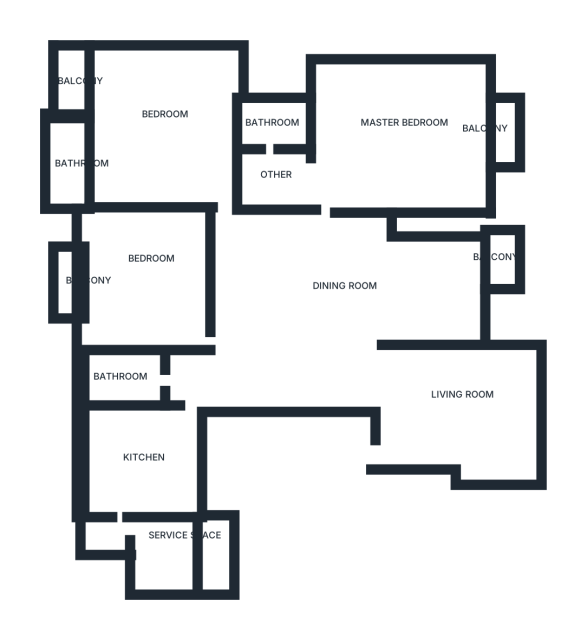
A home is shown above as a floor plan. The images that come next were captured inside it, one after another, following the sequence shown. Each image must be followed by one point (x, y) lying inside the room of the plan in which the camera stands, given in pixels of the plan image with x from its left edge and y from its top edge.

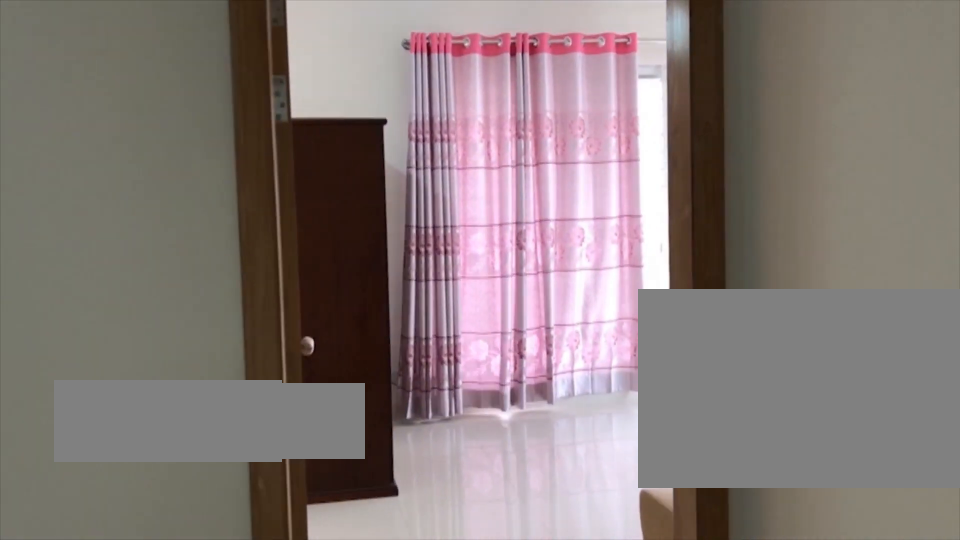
(321, 257)
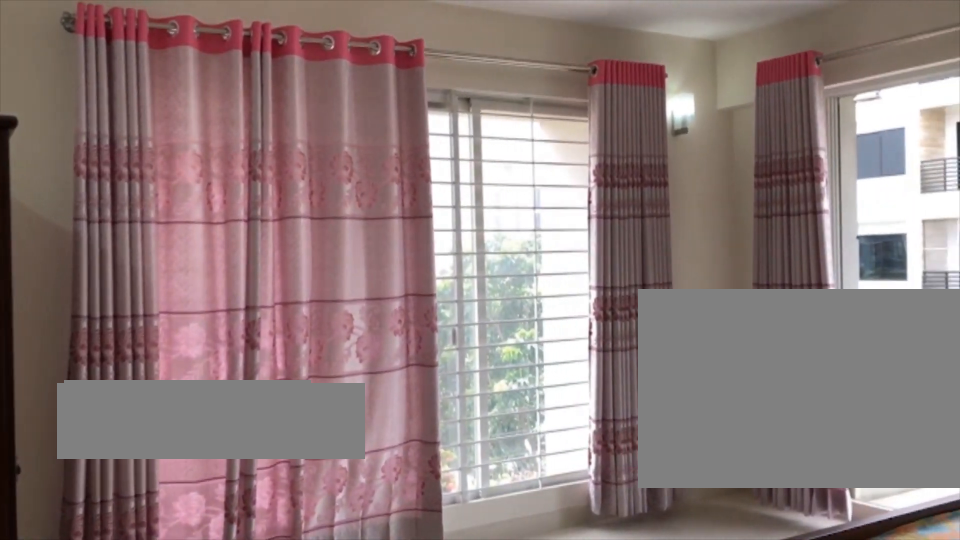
(386, 152)
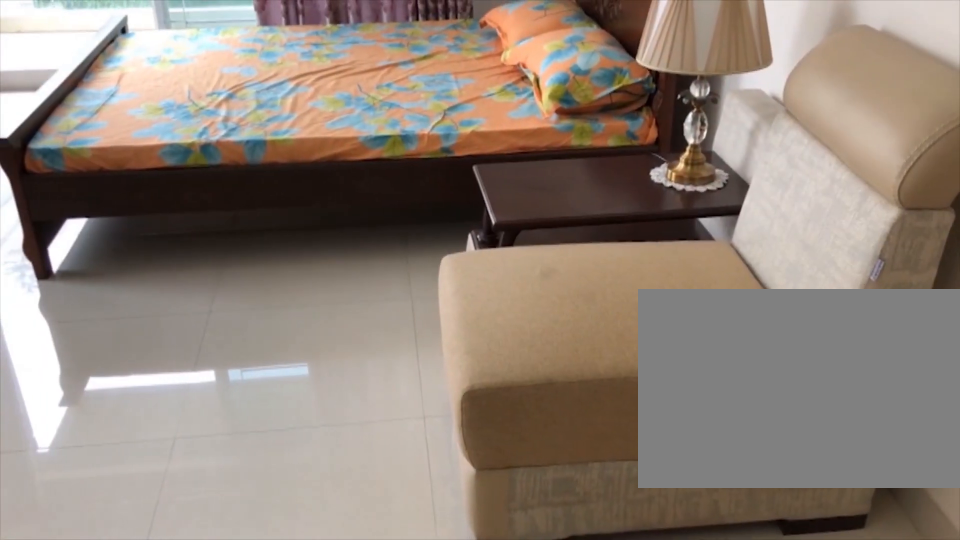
(386, 152)
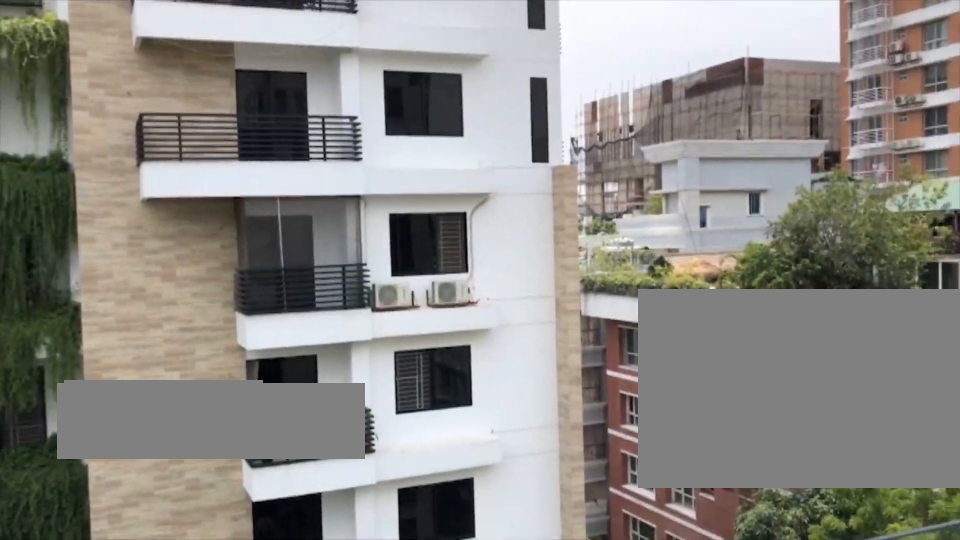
(497, 126)
